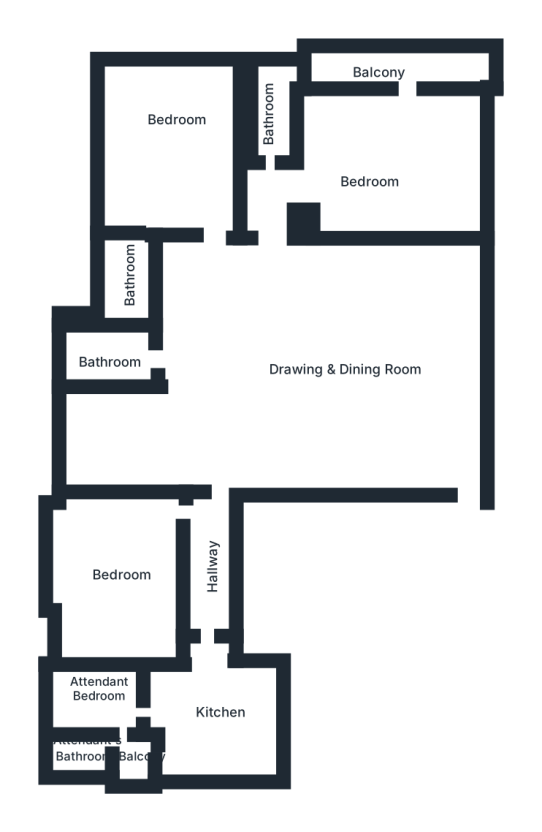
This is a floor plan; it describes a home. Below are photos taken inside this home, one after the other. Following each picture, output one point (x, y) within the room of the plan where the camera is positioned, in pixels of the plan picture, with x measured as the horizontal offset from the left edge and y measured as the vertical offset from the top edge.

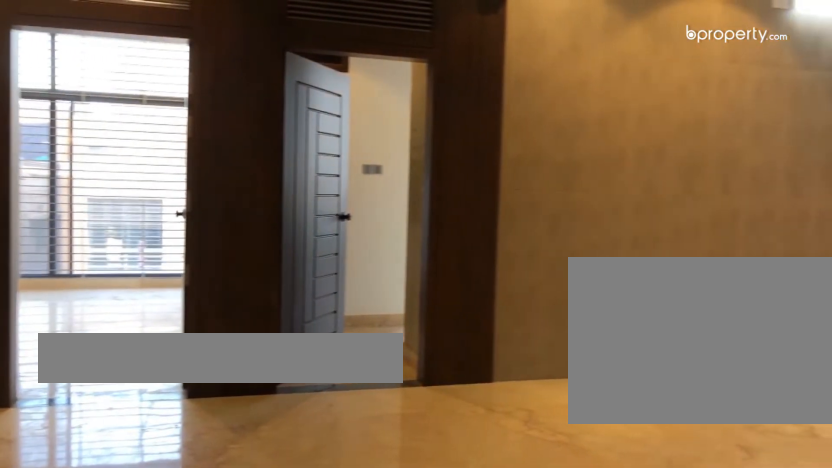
(297, 367)
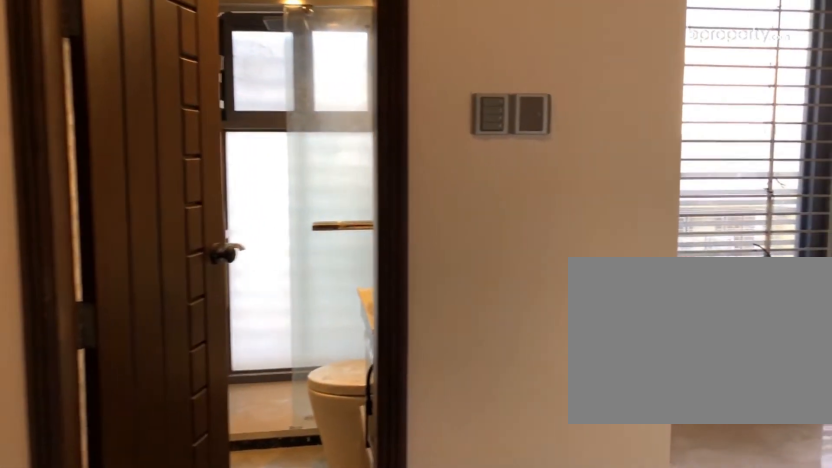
(390, 159)
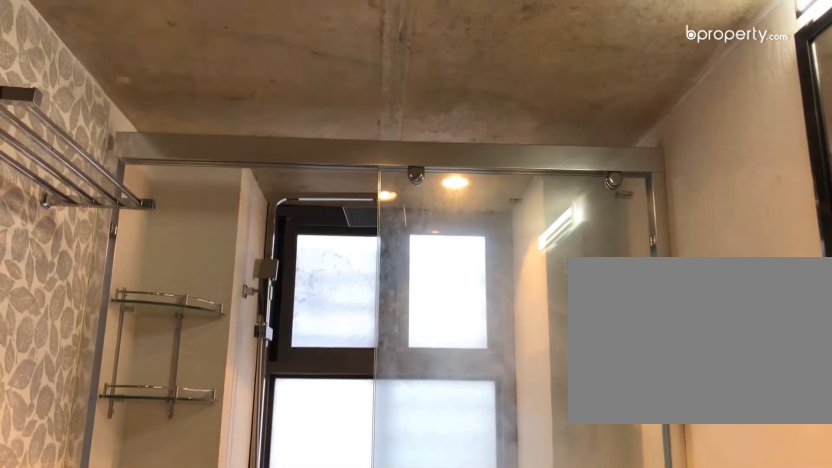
(269, 136)
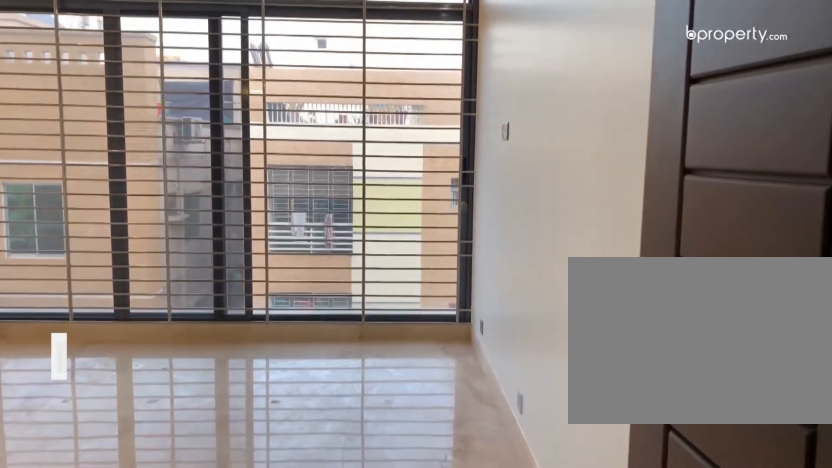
(170, 152)
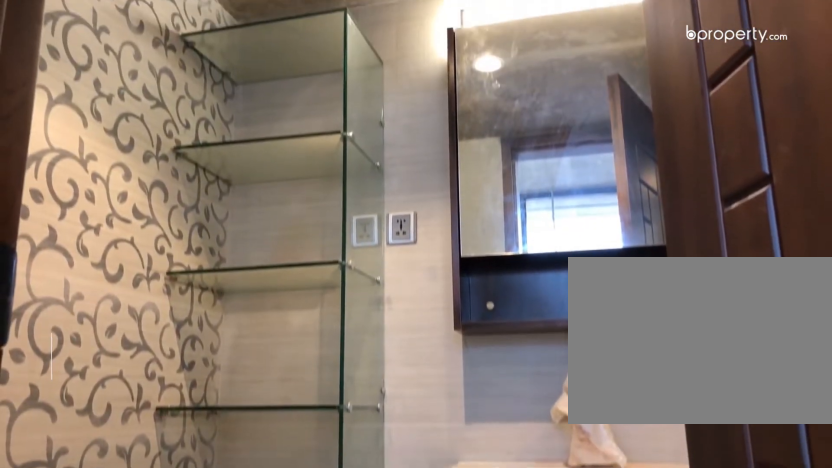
(133, 266)
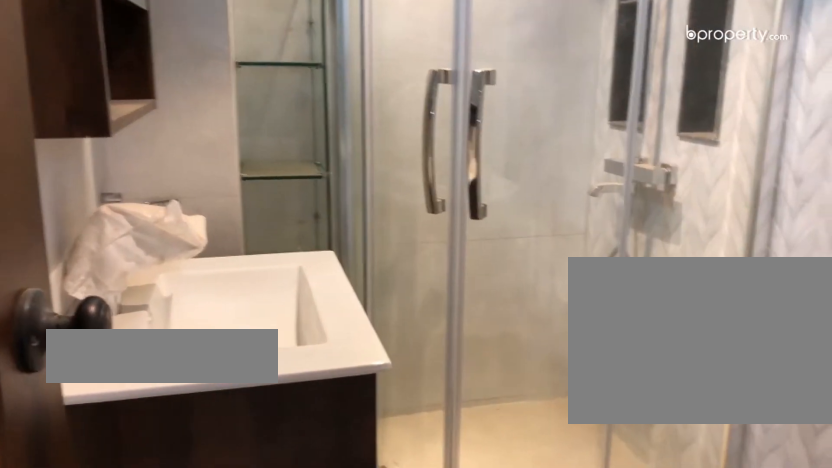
(113, 349)
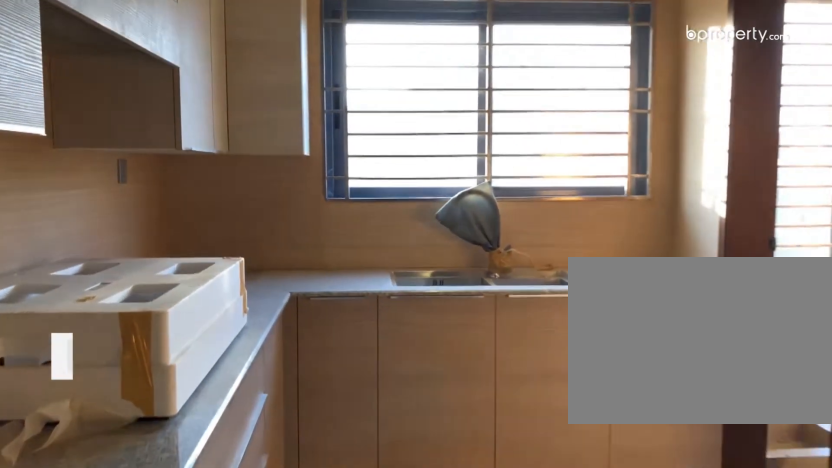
(211, 663)
